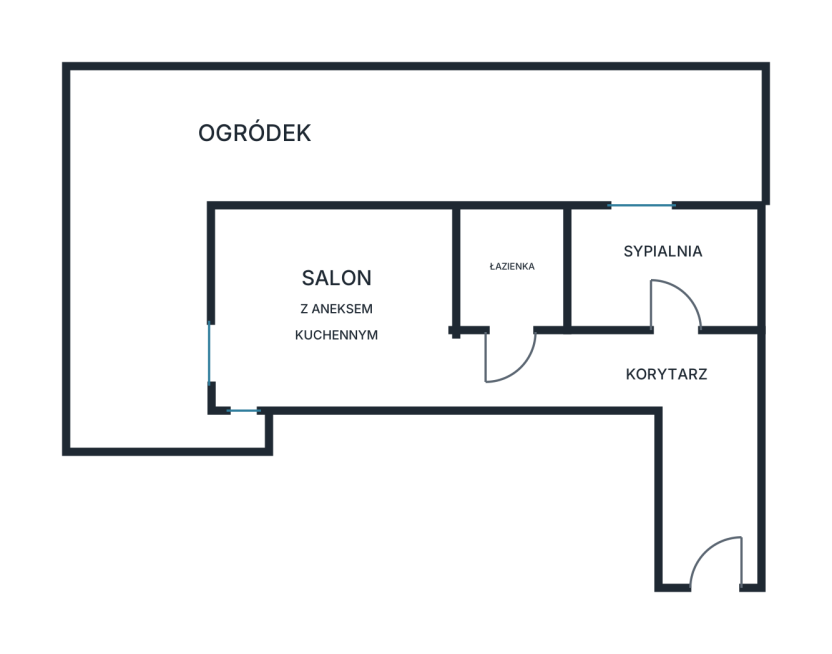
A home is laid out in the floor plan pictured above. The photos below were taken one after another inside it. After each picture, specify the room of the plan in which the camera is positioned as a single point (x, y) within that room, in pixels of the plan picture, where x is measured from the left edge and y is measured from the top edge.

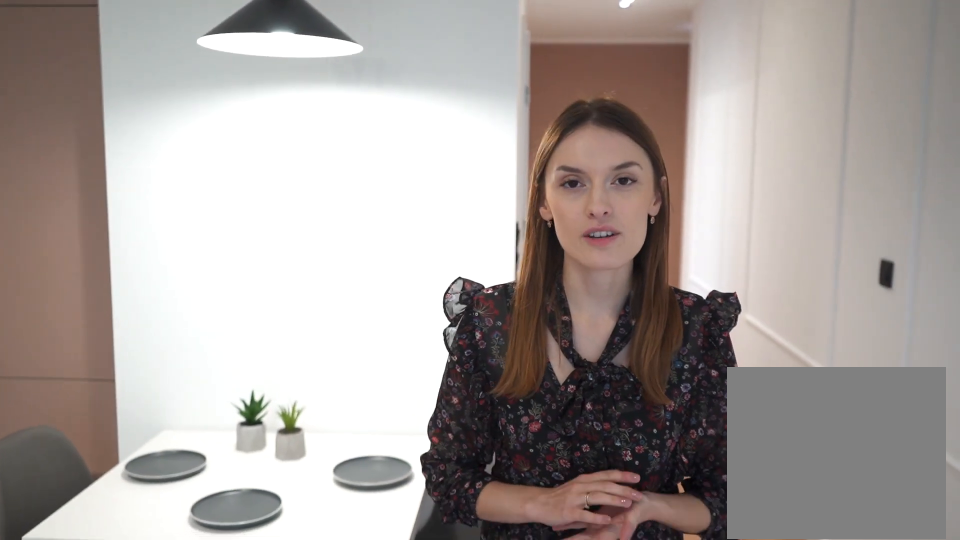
(333, 308)
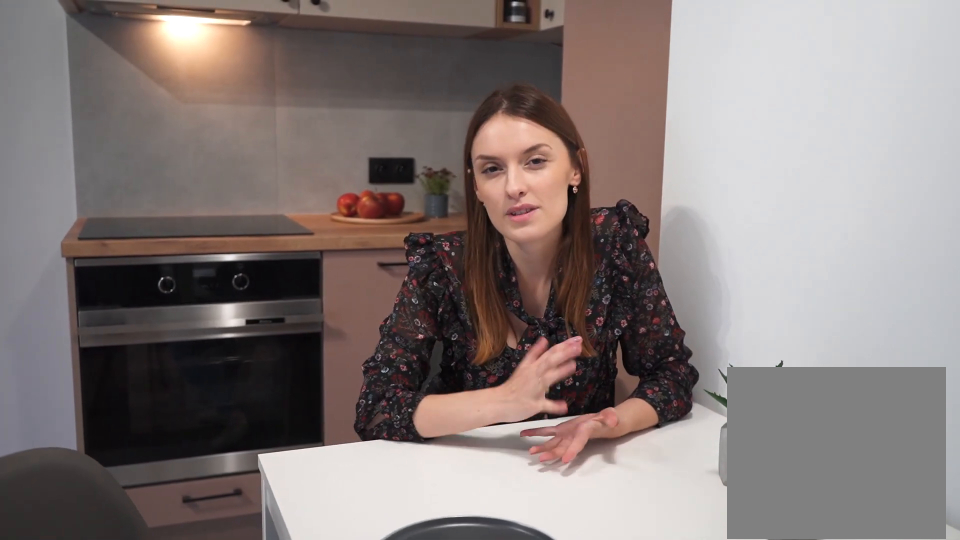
(333, 308)
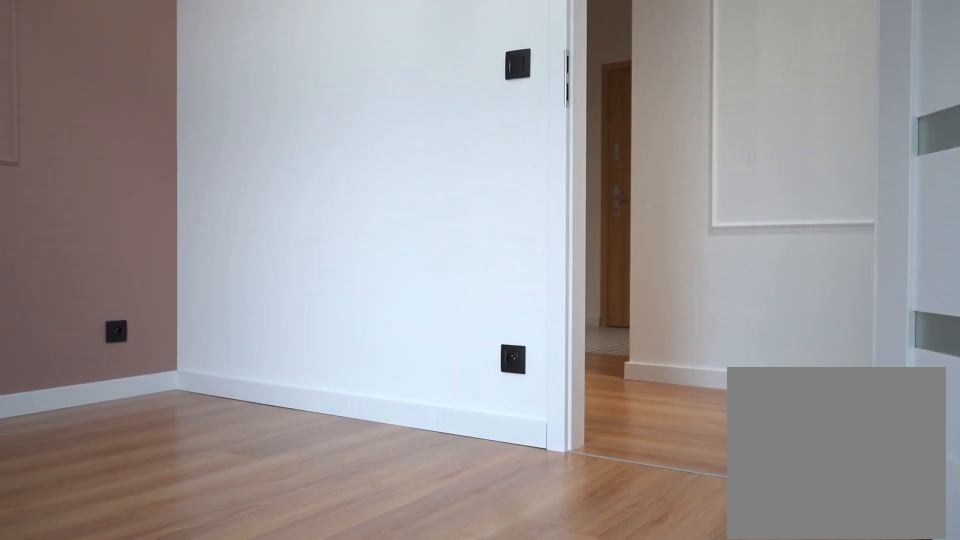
(661, 264)
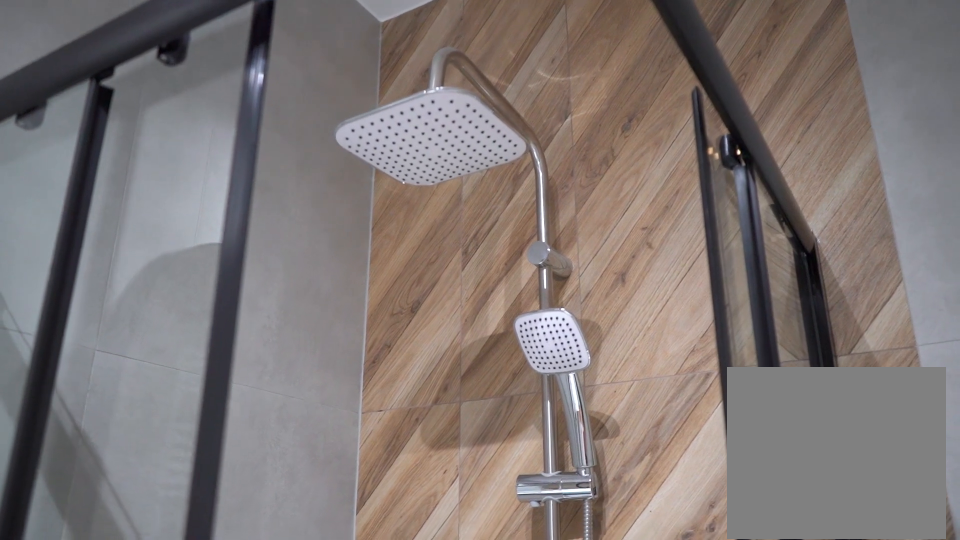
(513, 269)
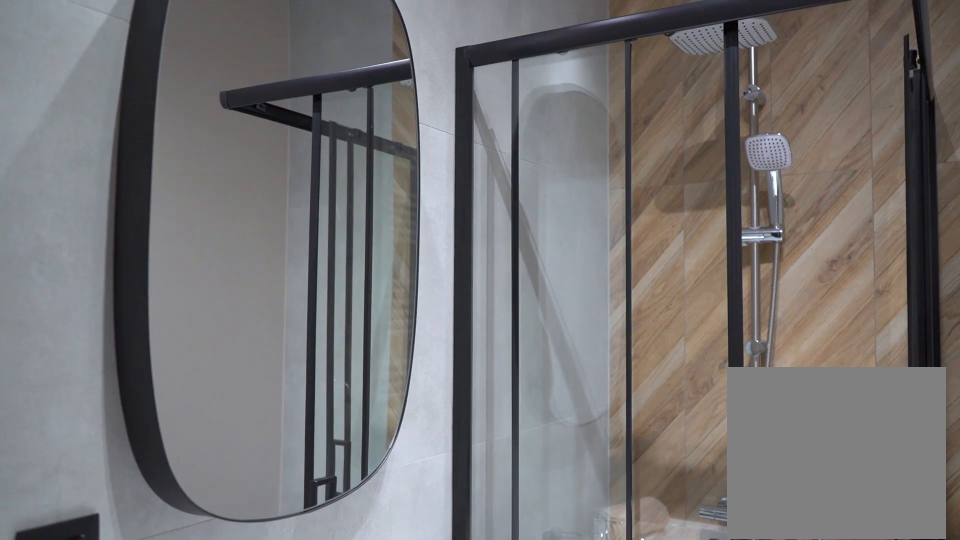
(513, 268)
